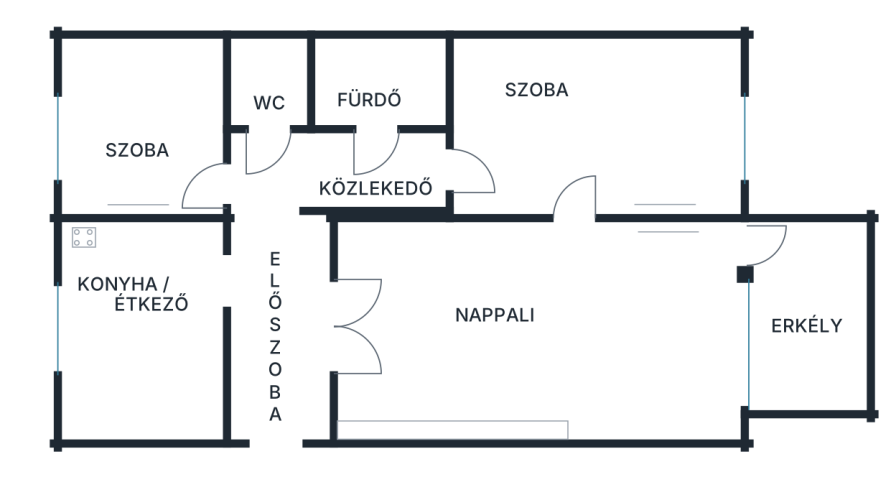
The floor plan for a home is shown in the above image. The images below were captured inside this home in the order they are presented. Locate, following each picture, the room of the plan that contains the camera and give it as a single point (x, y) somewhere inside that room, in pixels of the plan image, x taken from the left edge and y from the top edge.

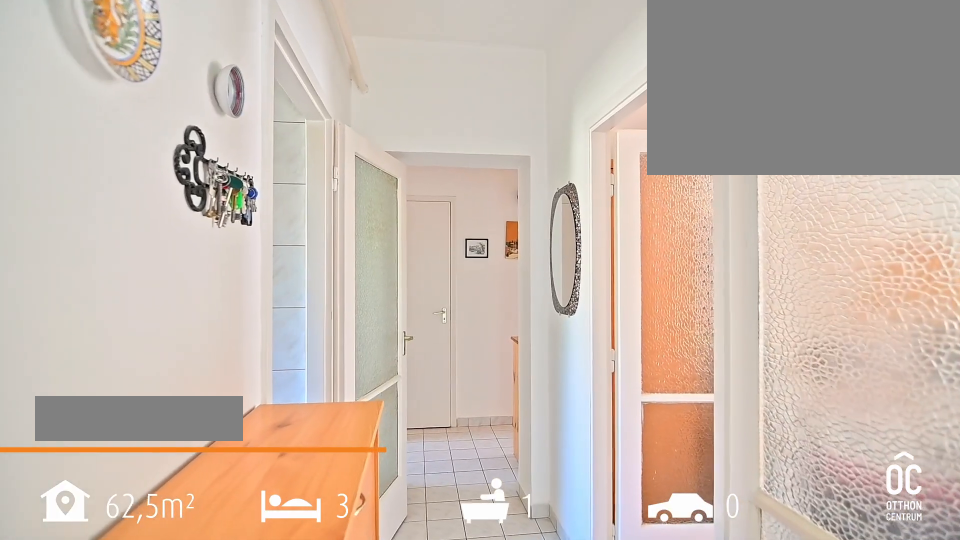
(277, 317)
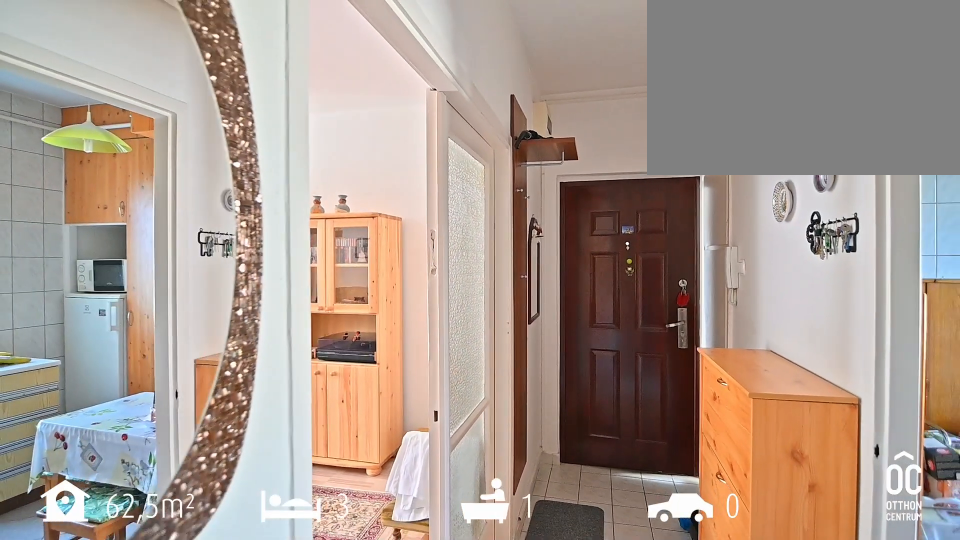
(277, 317)
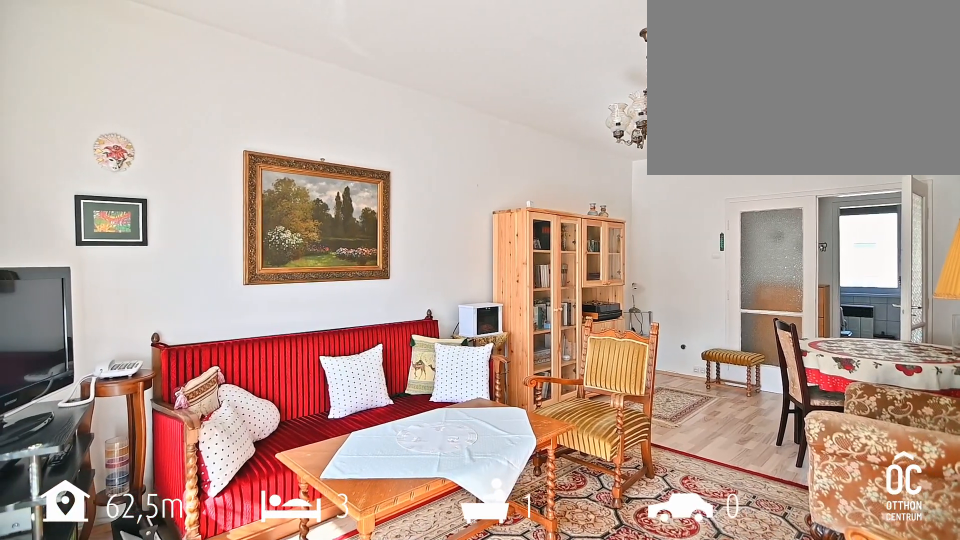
(532, 335)
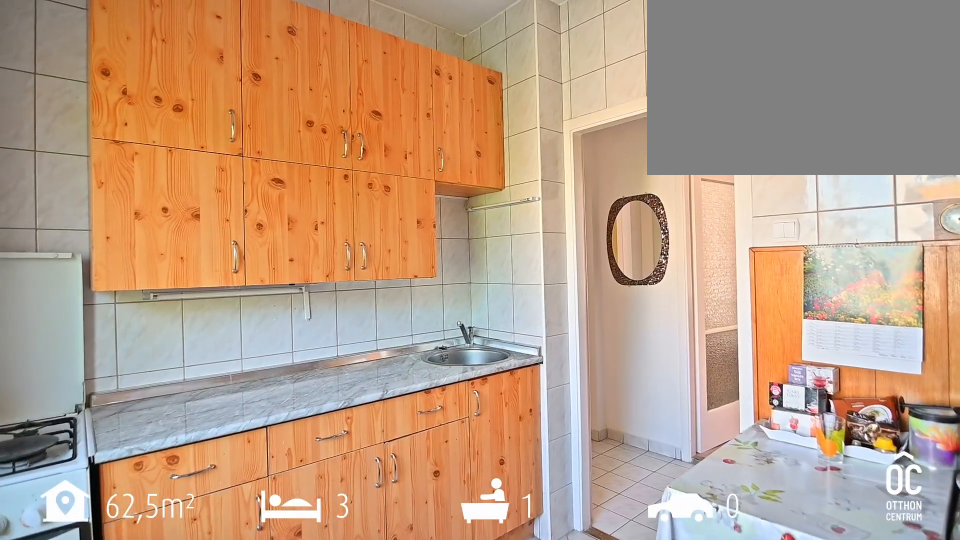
(139, 329)
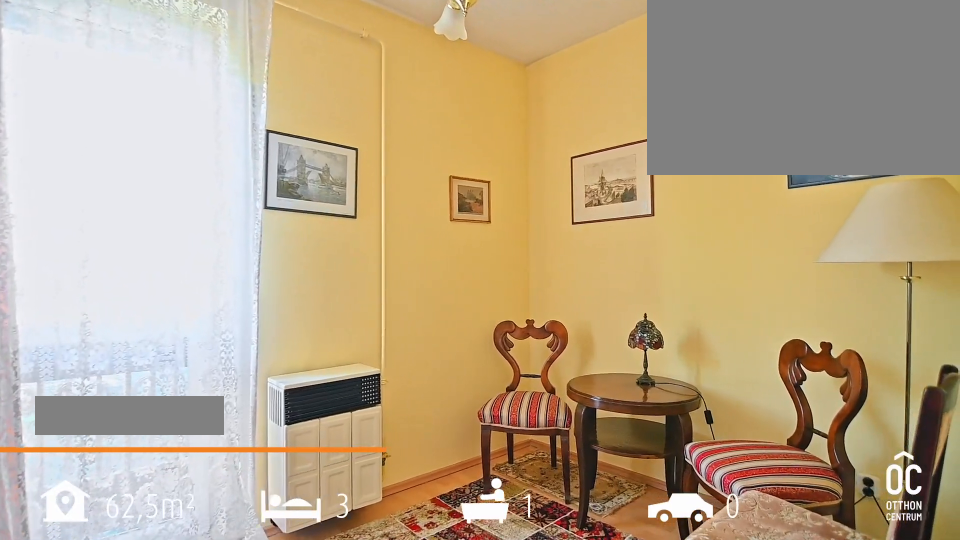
(139, 130)
